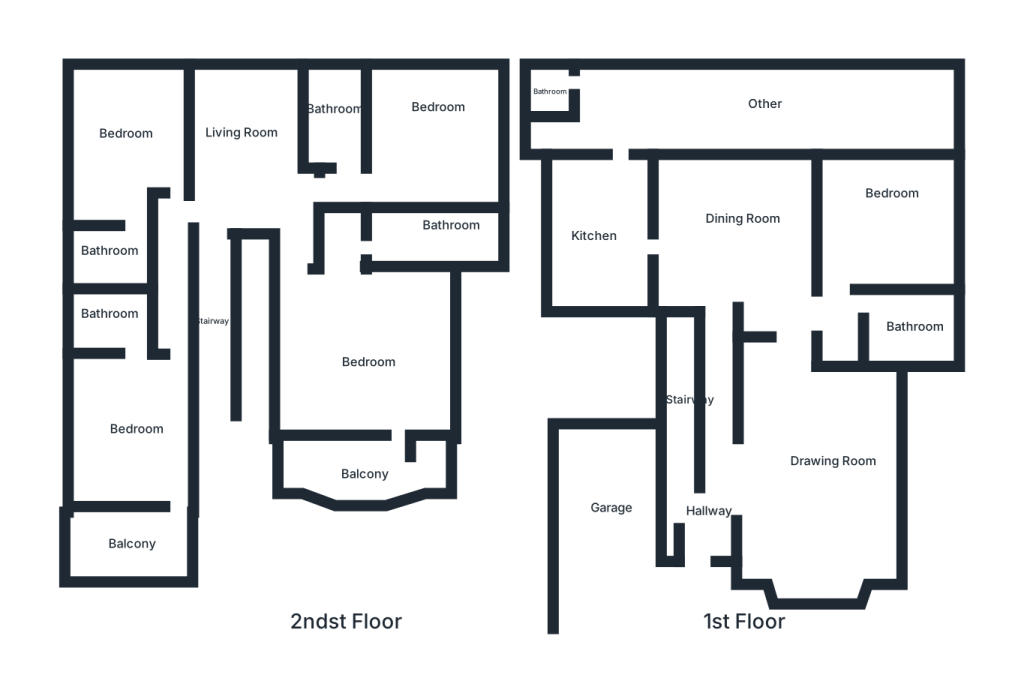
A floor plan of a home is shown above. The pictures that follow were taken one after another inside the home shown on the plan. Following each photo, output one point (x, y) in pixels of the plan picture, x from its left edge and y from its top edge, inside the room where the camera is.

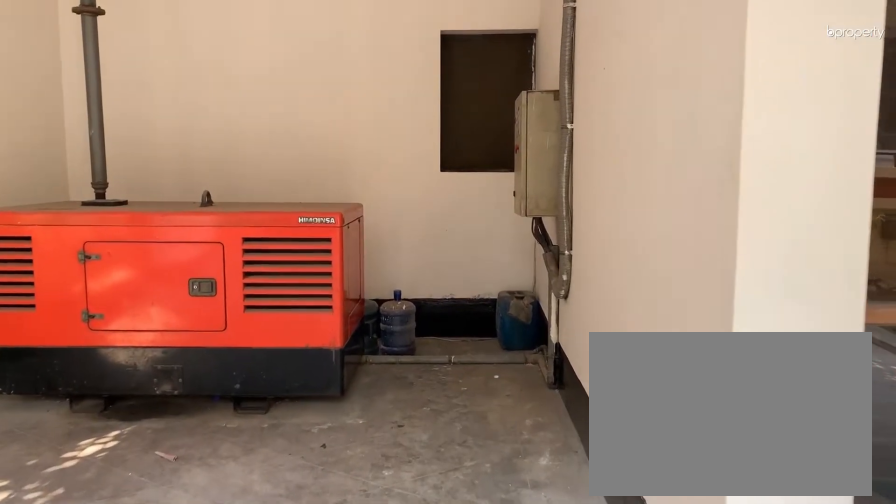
(611, 520)
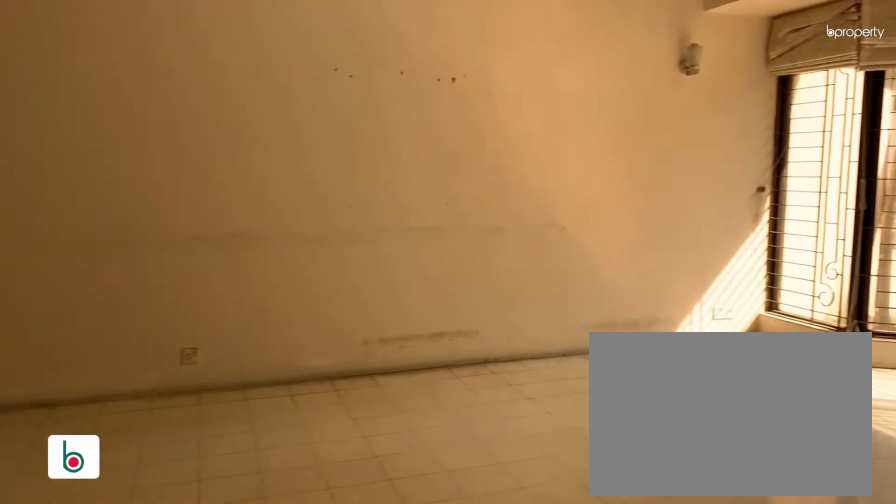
(822, 466)
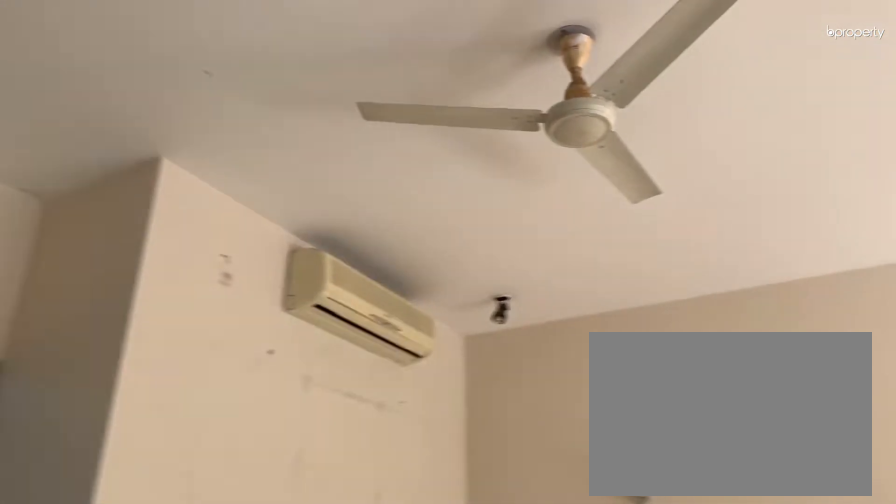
(822, 466)
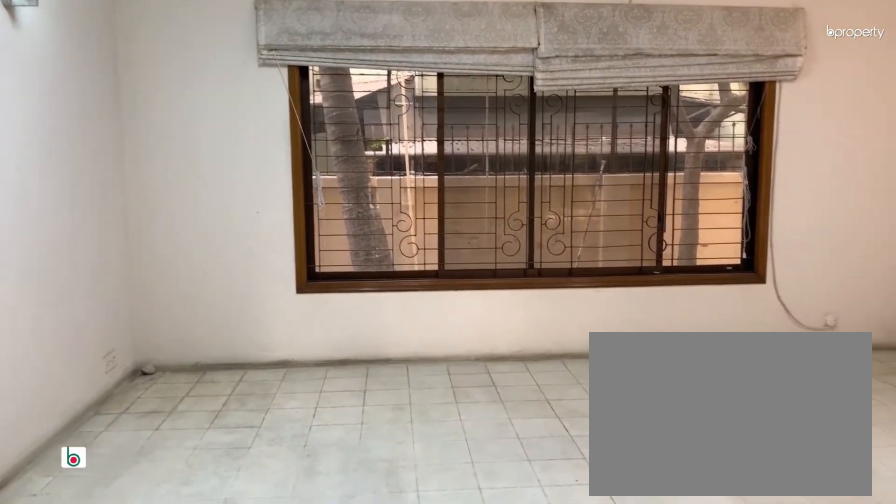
(746, 225)
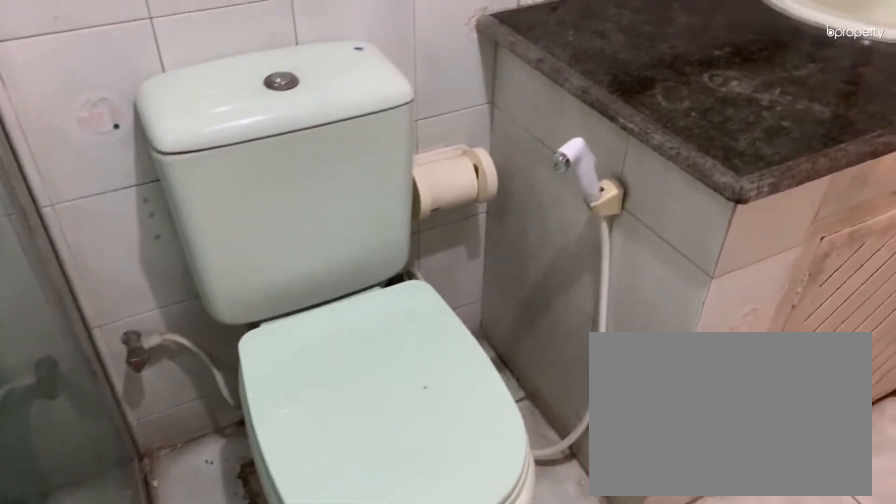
(906, 327)
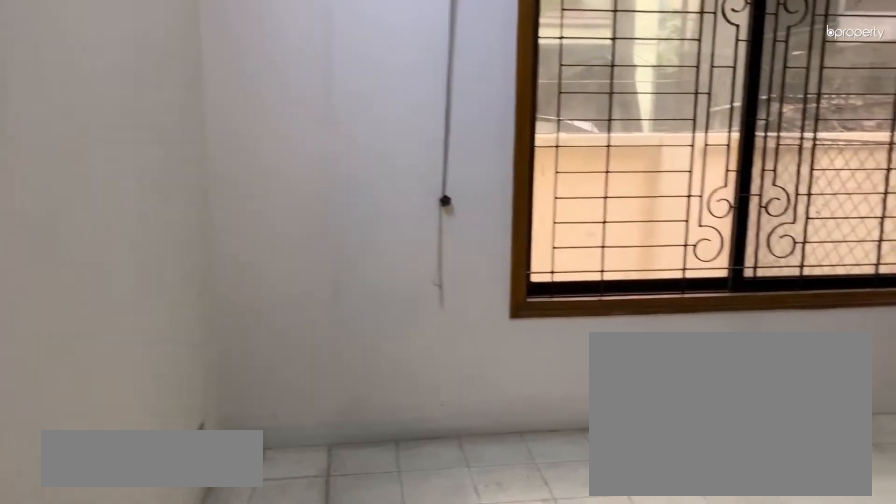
(875, 213)
